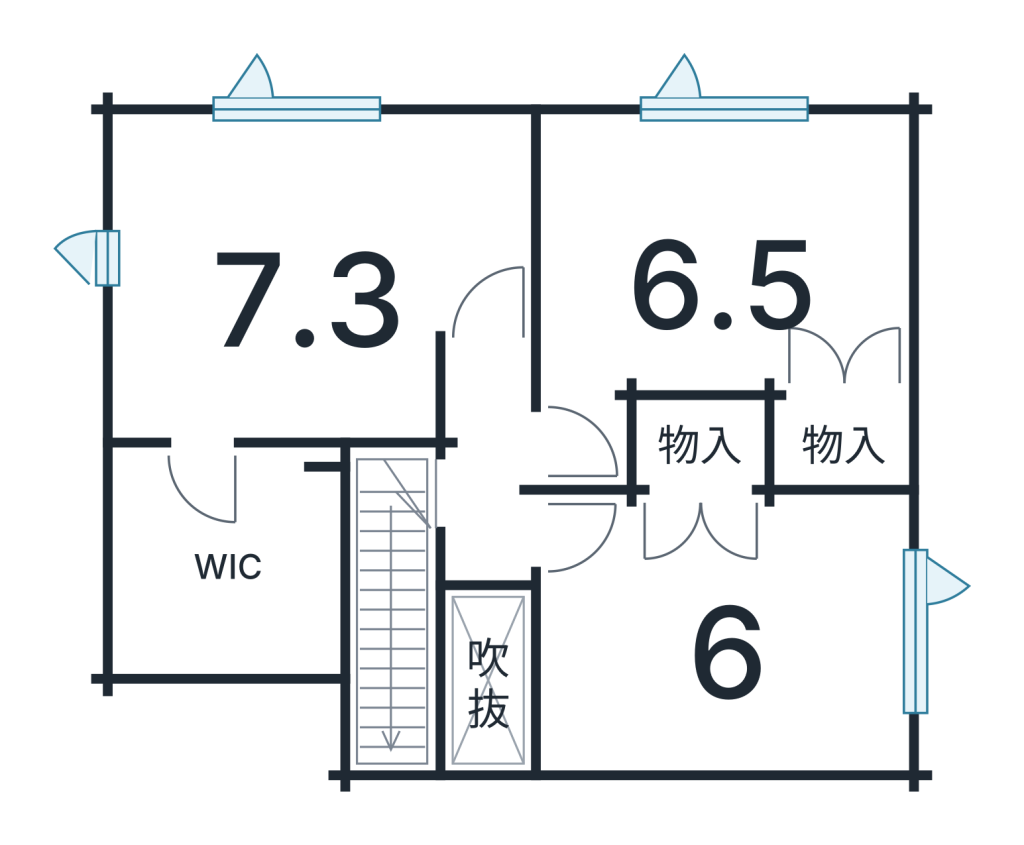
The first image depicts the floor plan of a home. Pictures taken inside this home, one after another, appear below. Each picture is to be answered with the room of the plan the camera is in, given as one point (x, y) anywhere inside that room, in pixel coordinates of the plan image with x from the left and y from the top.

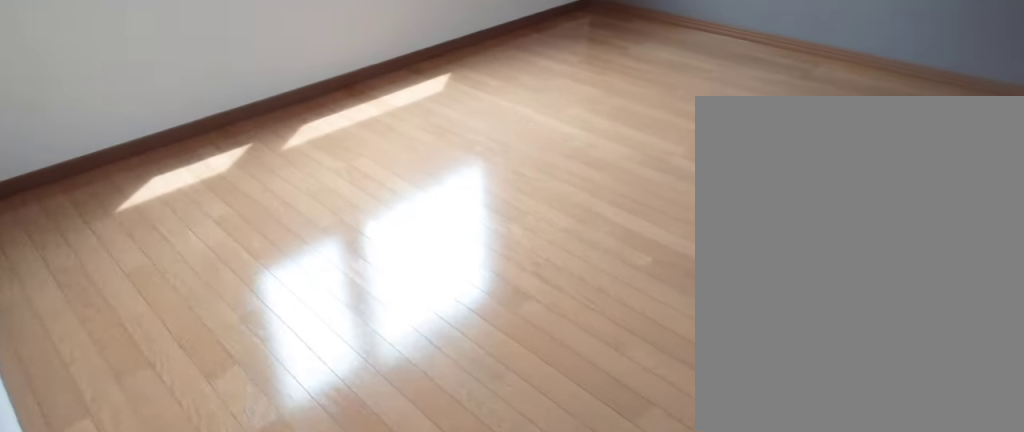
(705, 267)
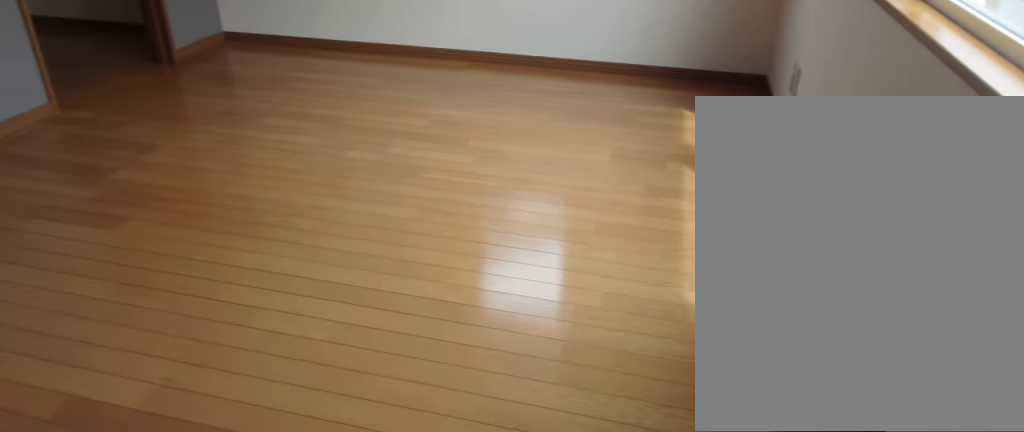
(275, 292)
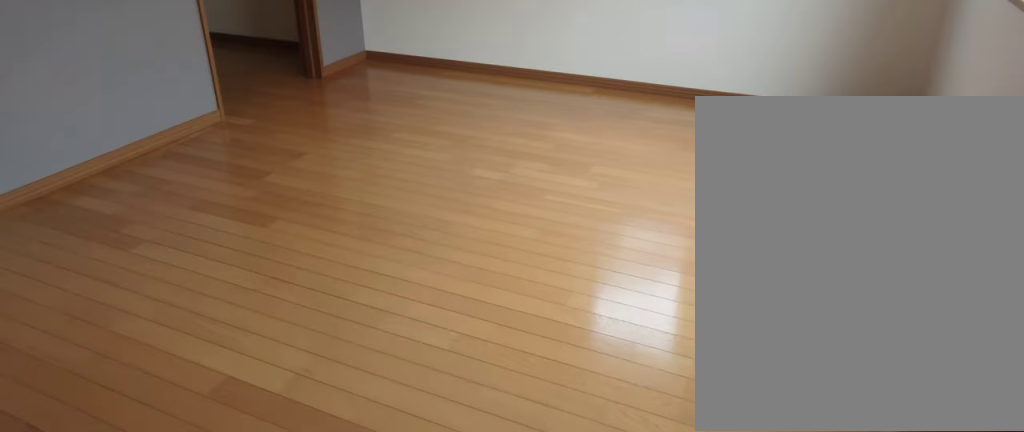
(275, 292)
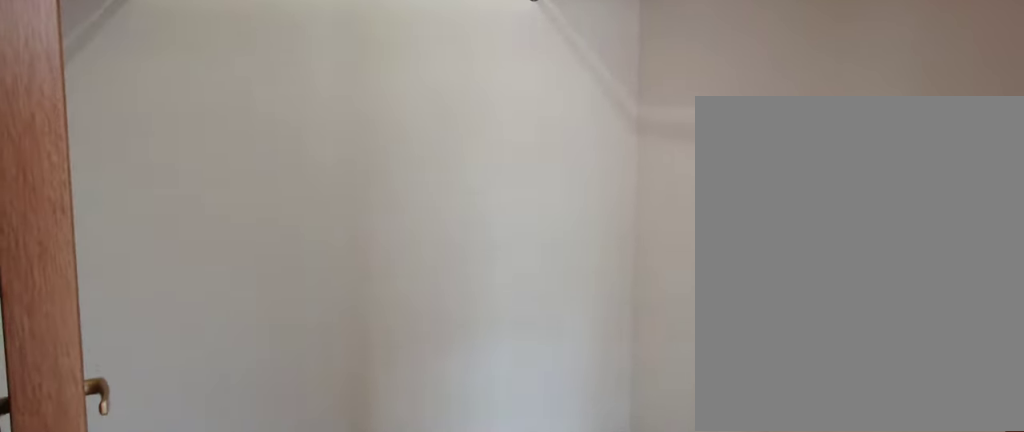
(206, 576)
